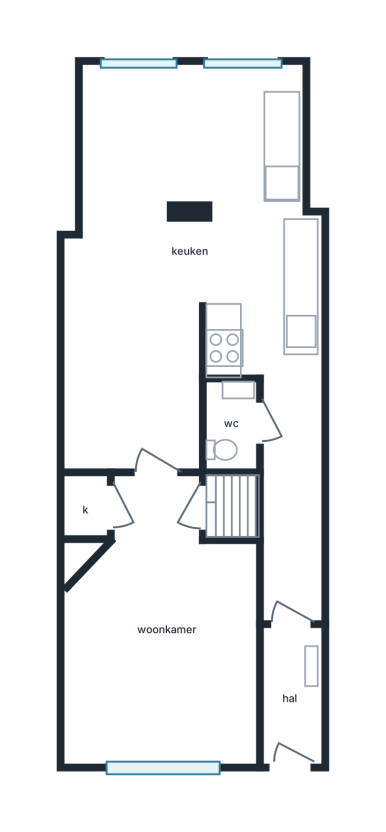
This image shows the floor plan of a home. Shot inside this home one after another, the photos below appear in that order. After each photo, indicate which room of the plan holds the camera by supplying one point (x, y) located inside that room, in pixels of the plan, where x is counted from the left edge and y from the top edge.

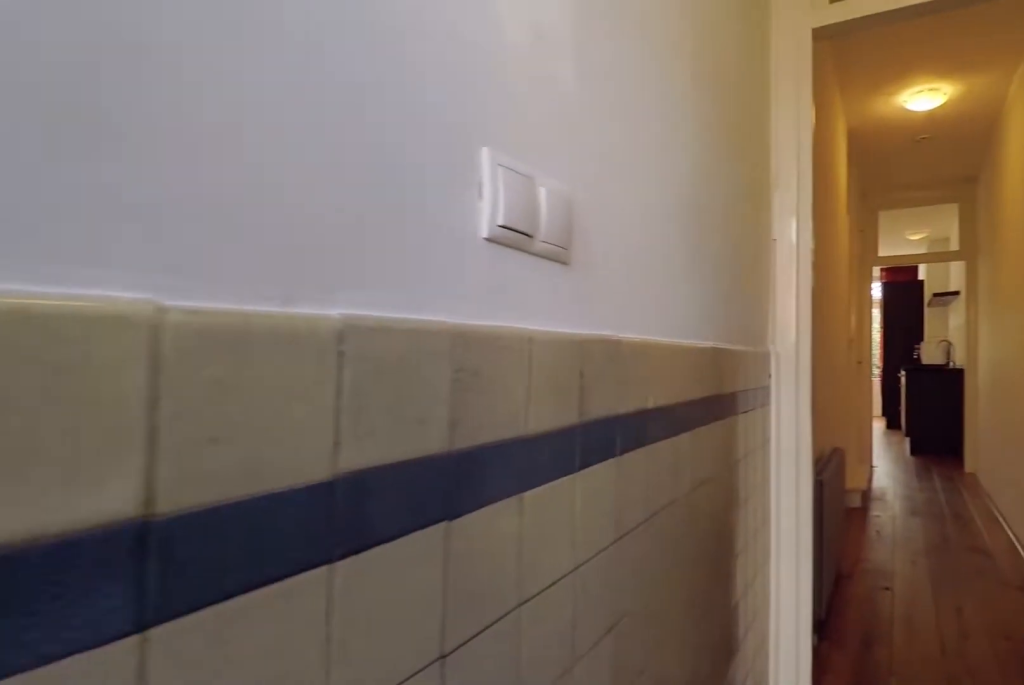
(289, 695)
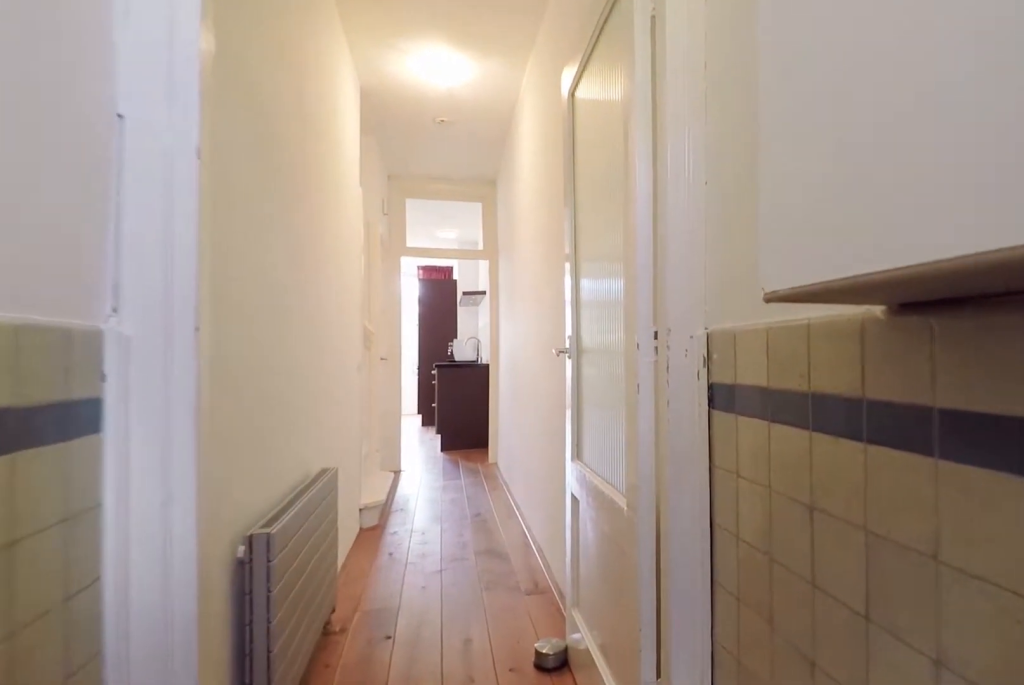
(289, 695)
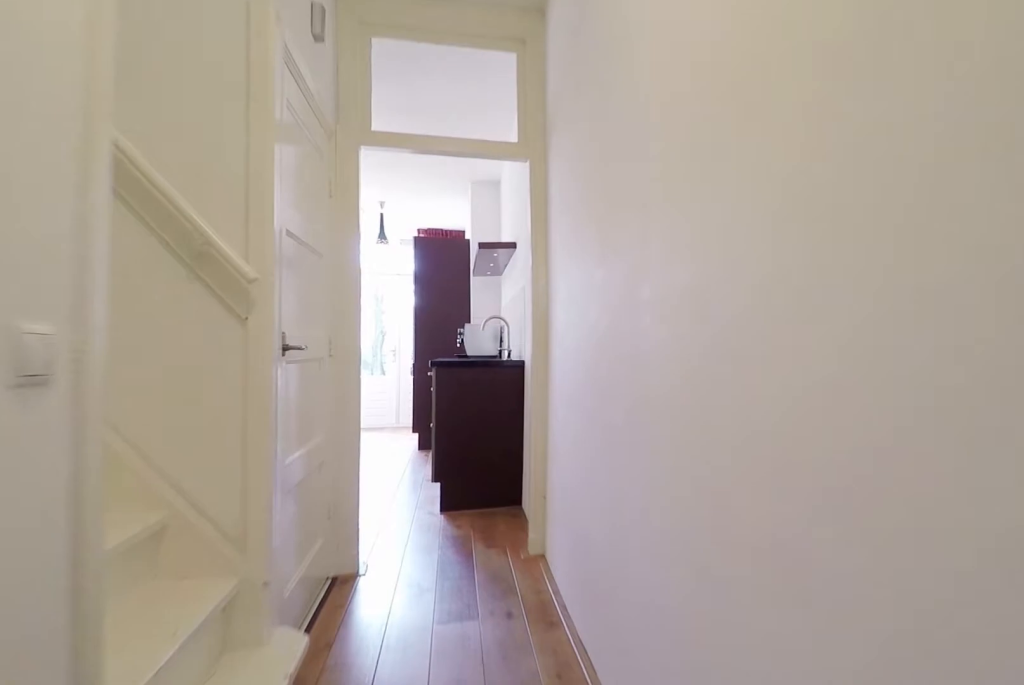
(291, 501)
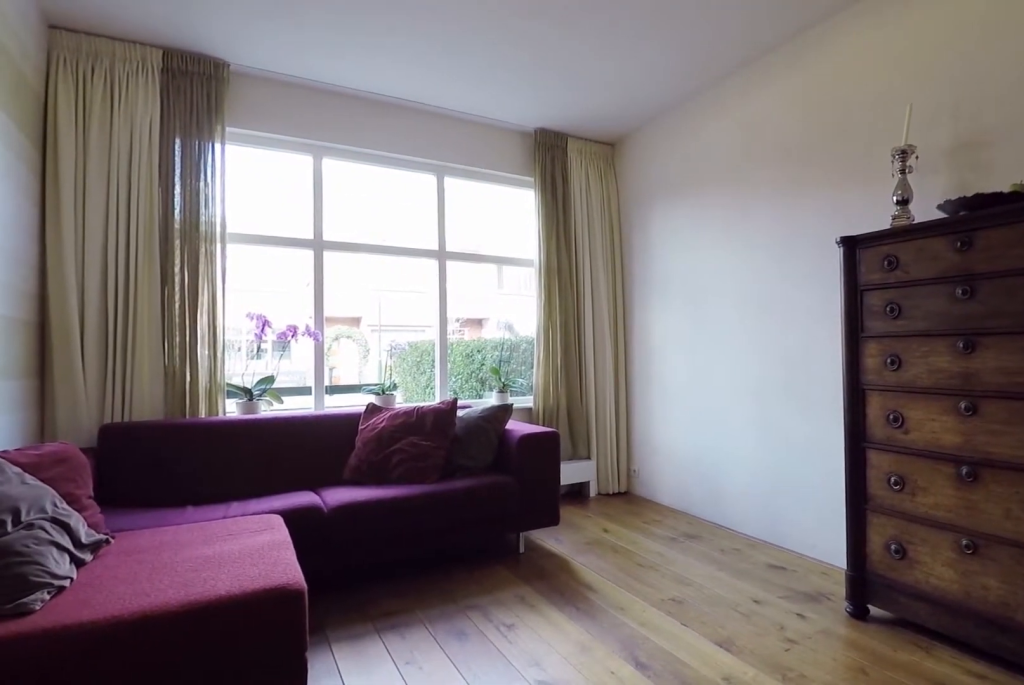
(160, 634)
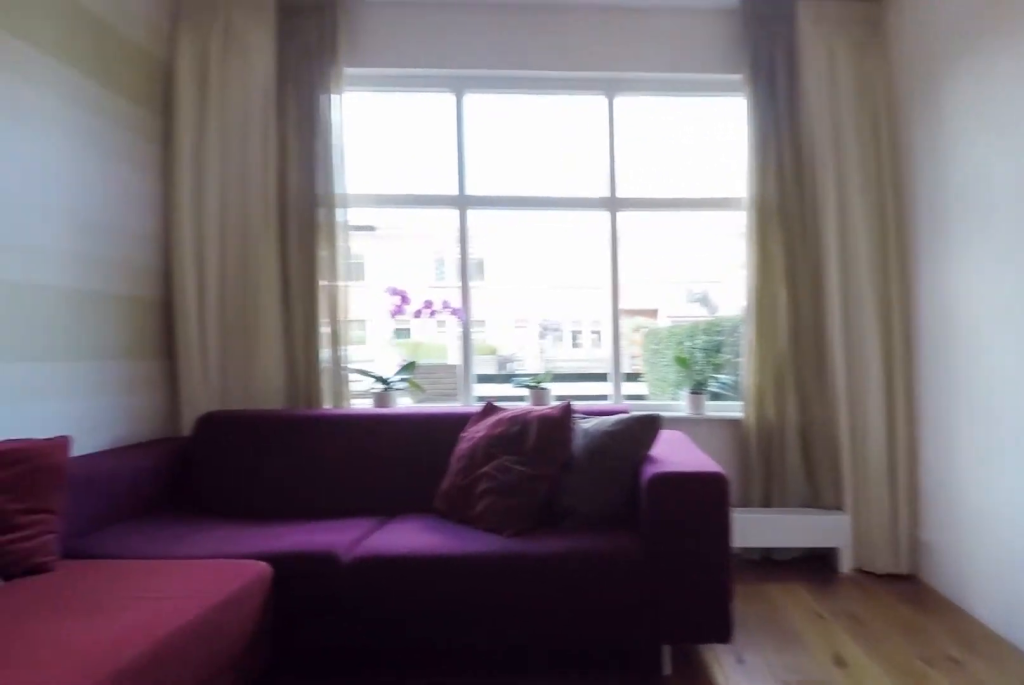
(160, 634)
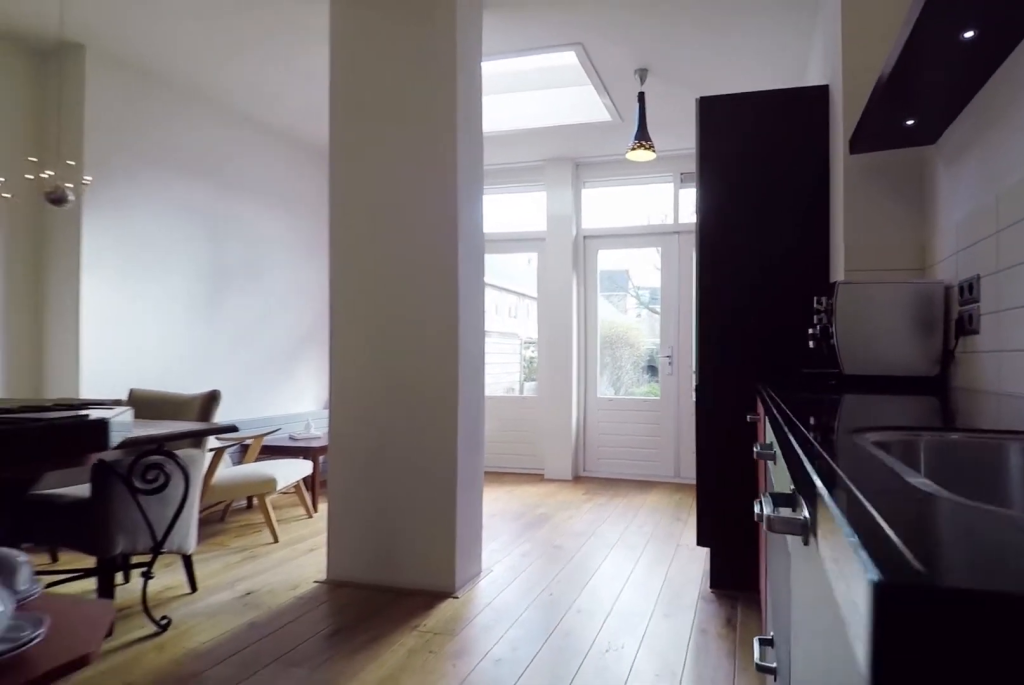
(169, 274)
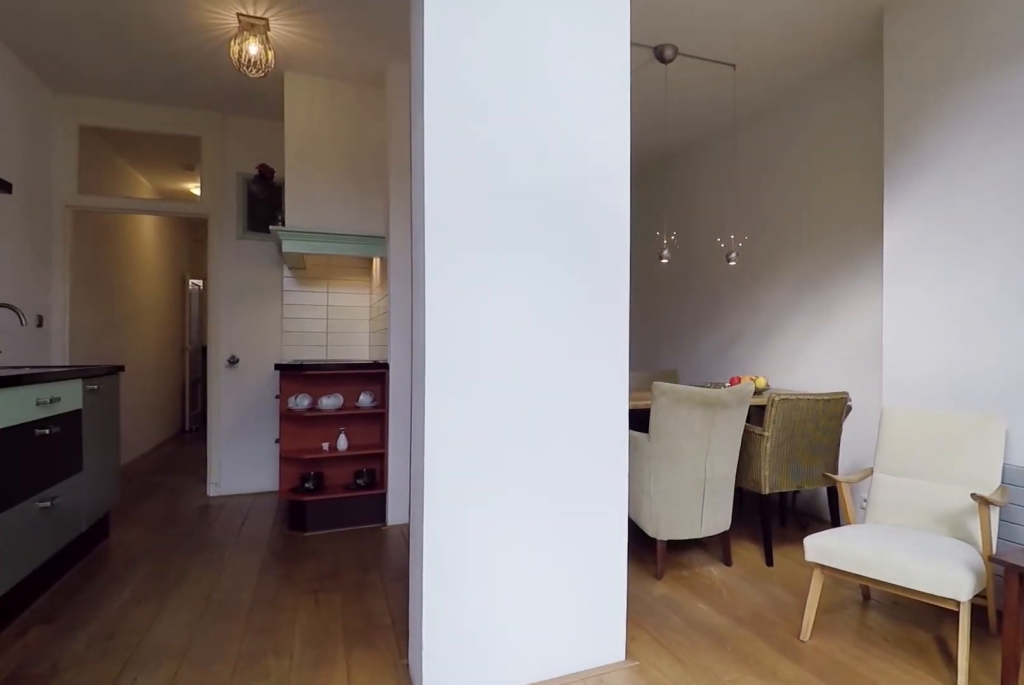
(227, 79)
